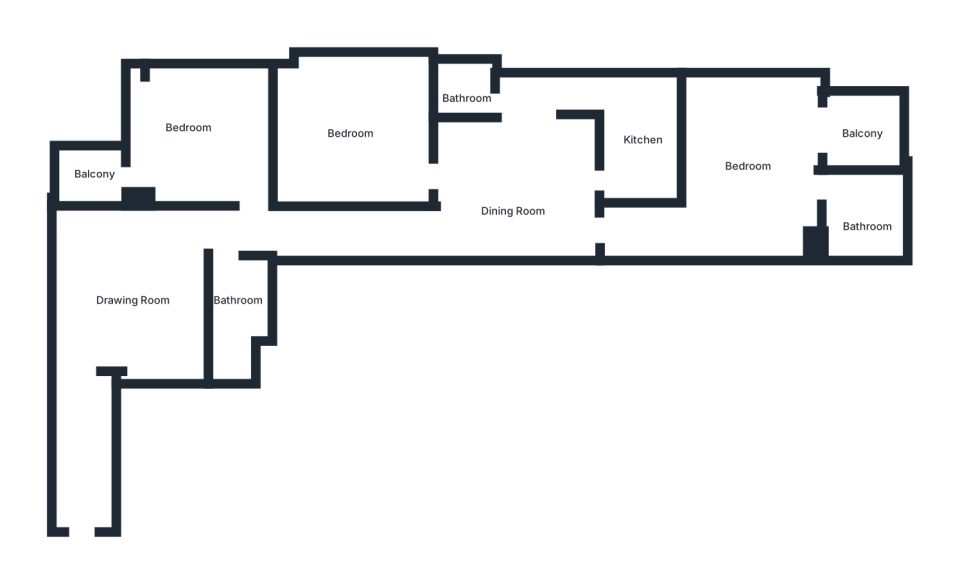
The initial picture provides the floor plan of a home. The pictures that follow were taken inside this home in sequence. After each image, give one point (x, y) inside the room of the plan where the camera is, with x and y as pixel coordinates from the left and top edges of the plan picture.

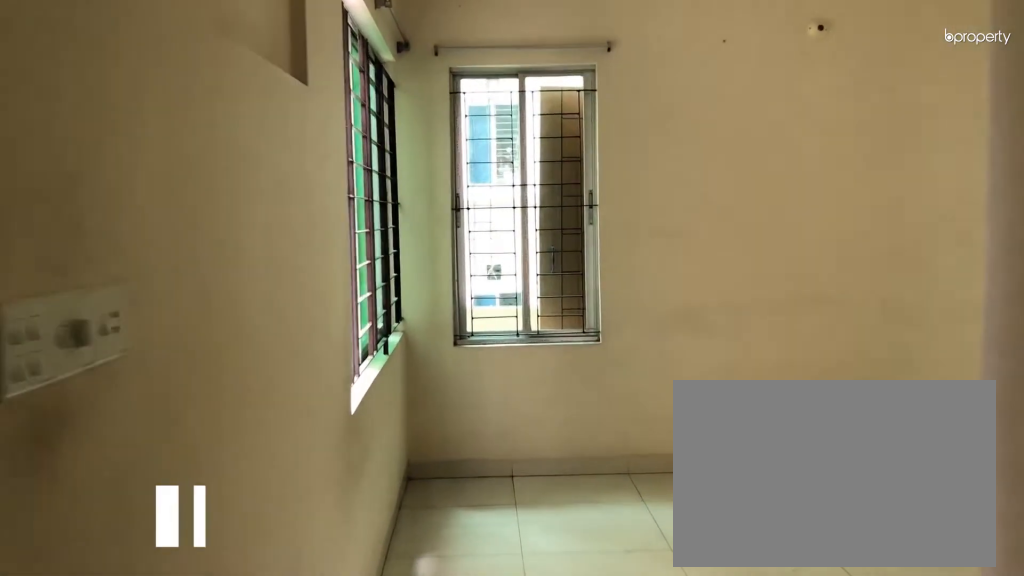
(122, 318)
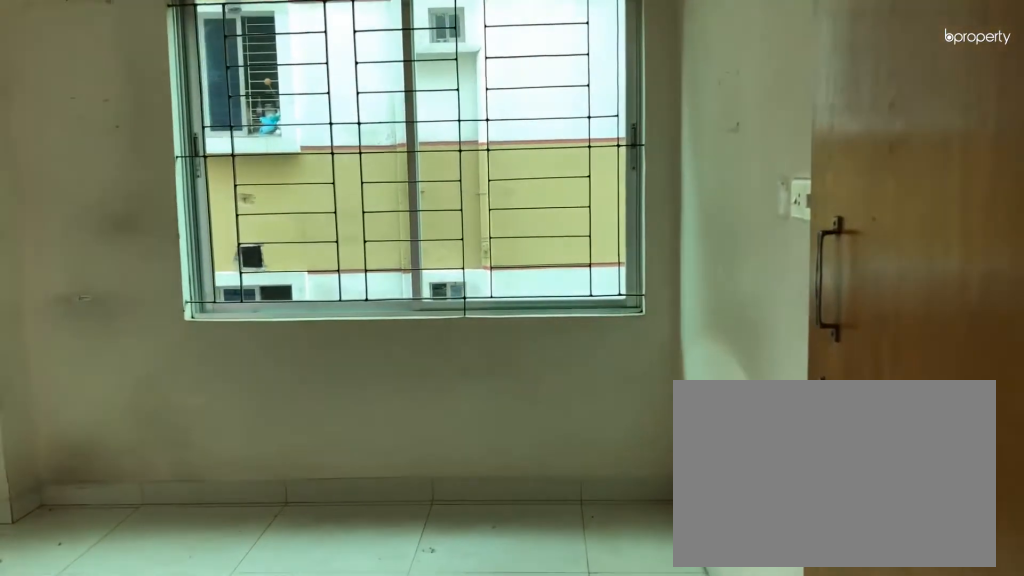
(189, 131)
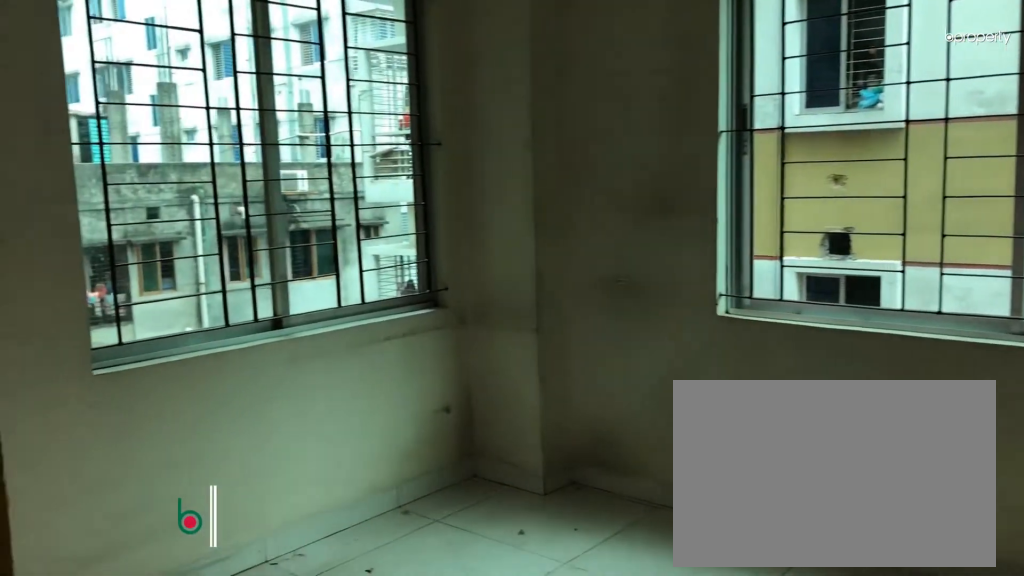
(189, 131)
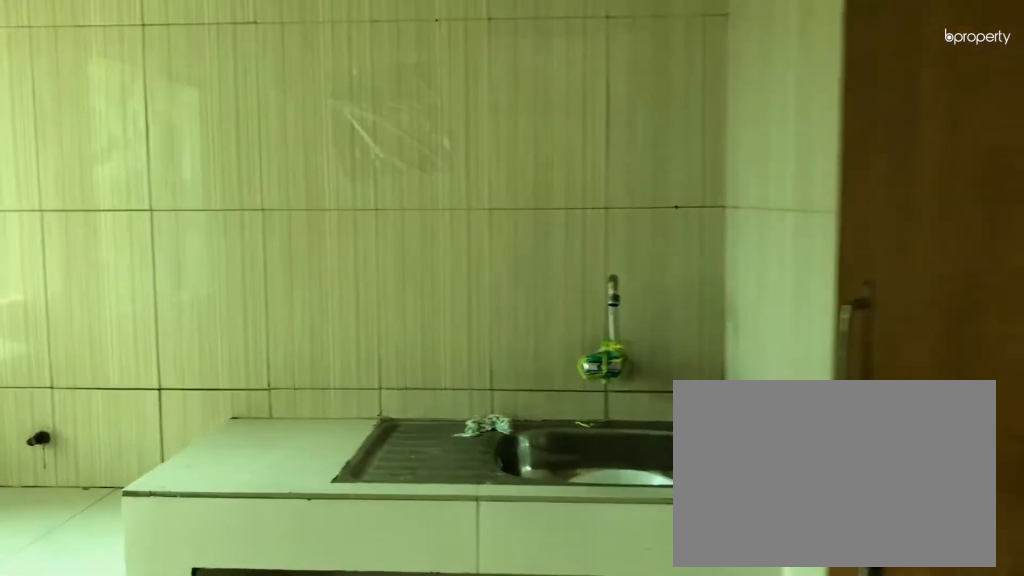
(641, 139)
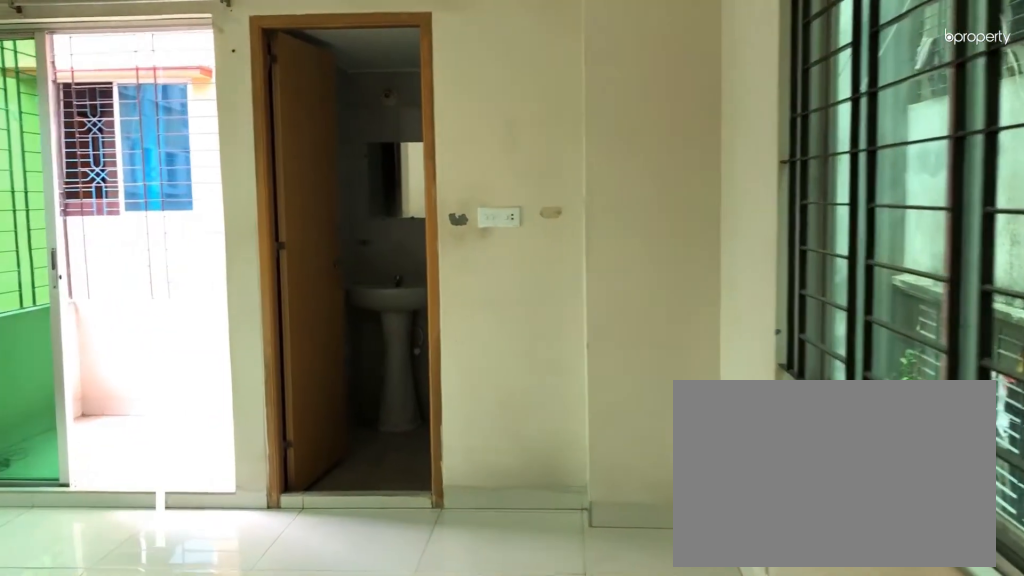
(764, 165)
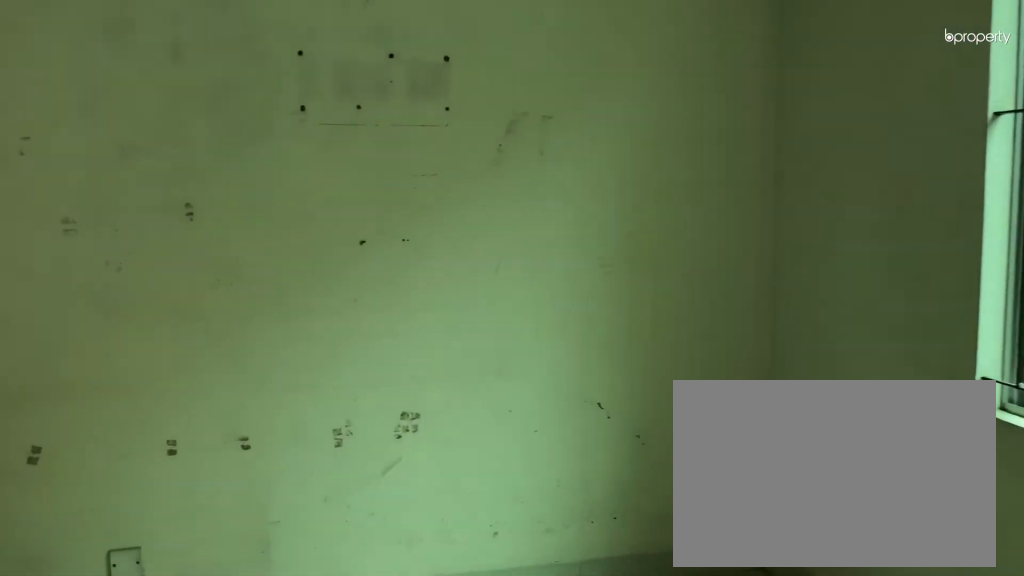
(764, 165)
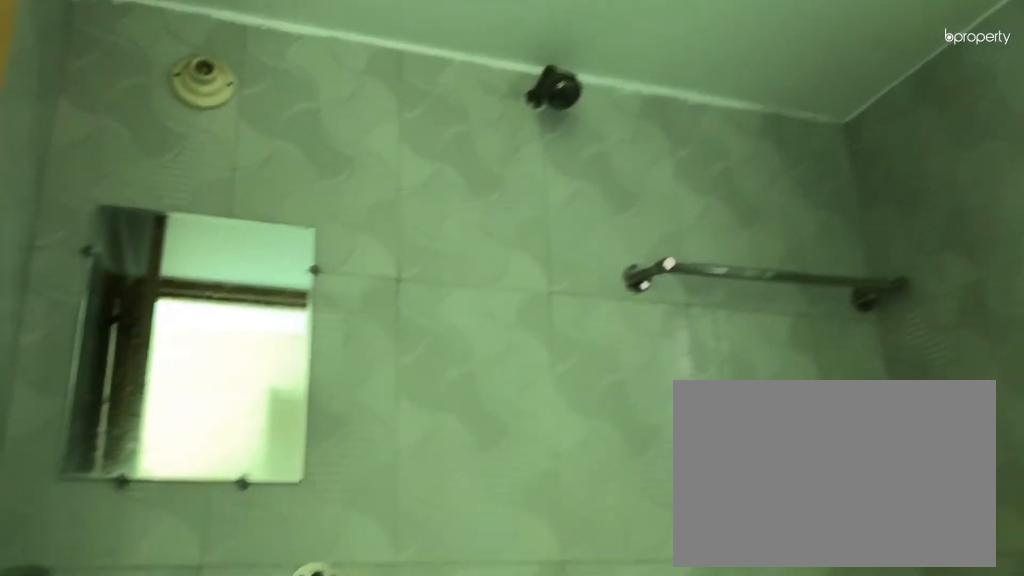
(864, 217)
